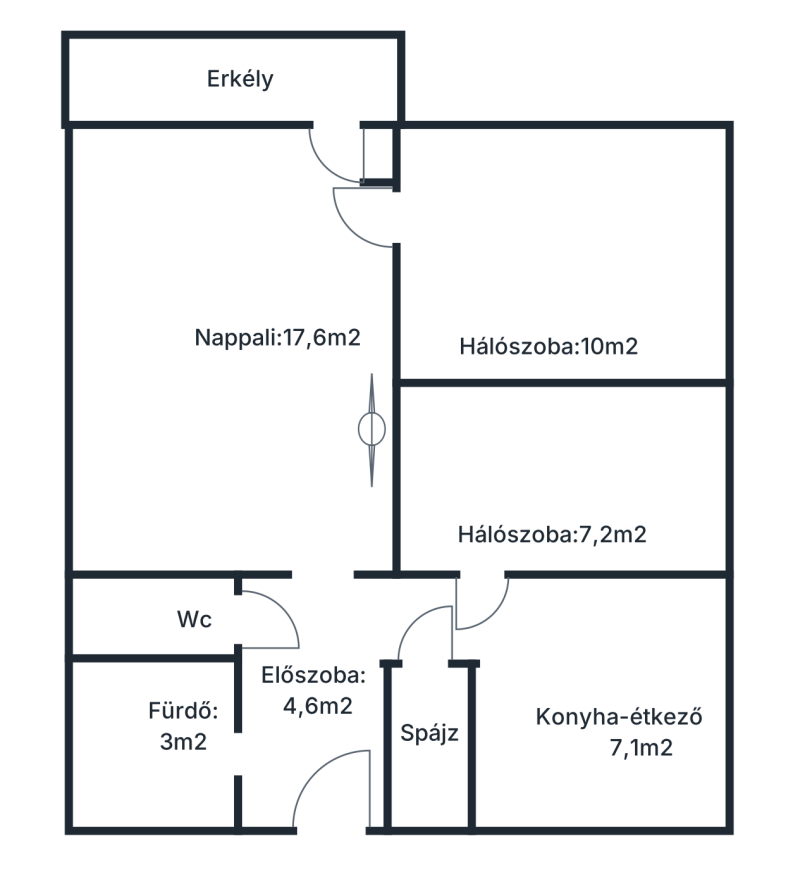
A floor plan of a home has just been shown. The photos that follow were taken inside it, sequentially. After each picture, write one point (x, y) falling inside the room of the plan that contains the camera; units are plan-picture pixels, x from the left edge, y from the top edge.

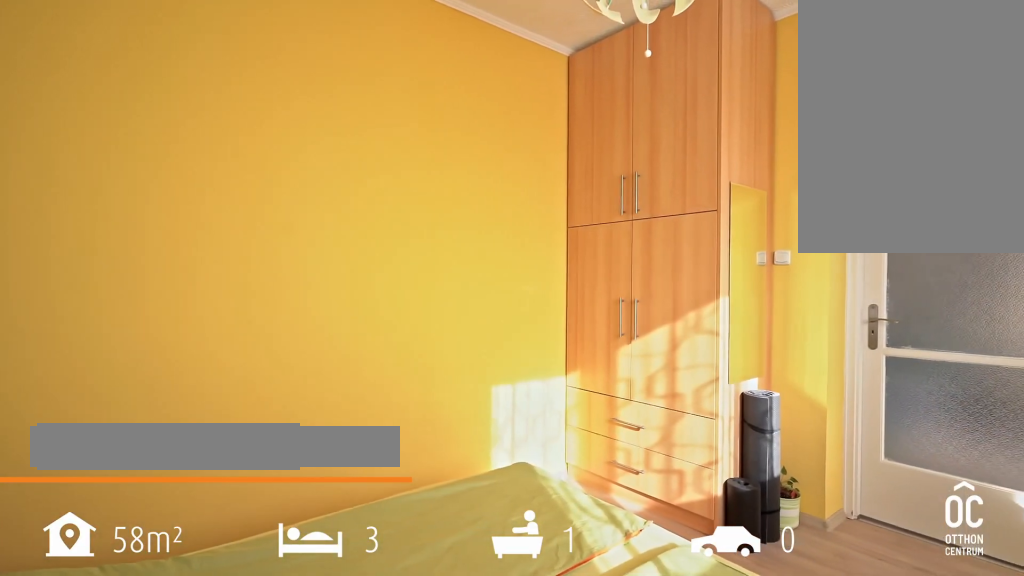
(554, 254)
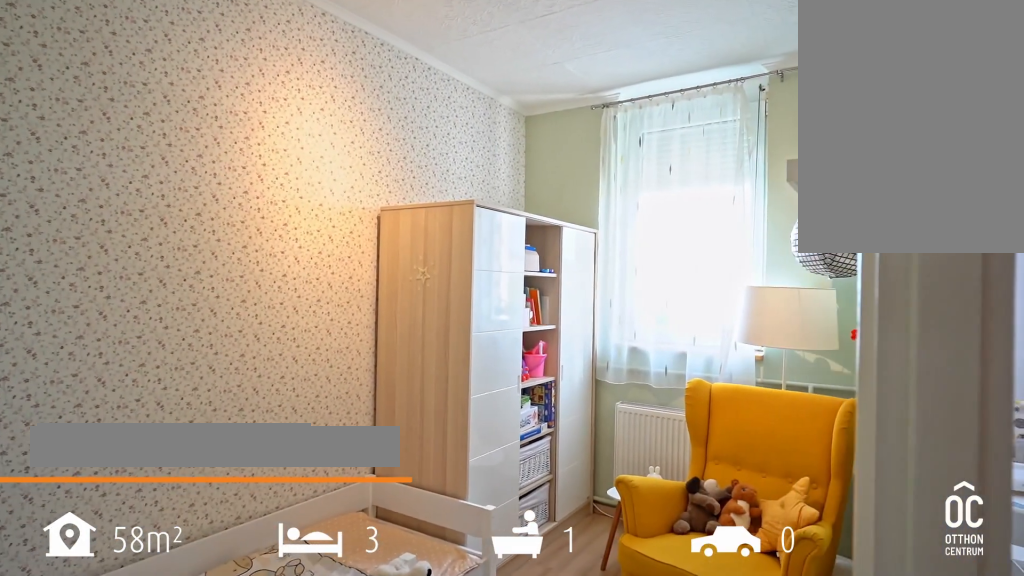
(561, 478)
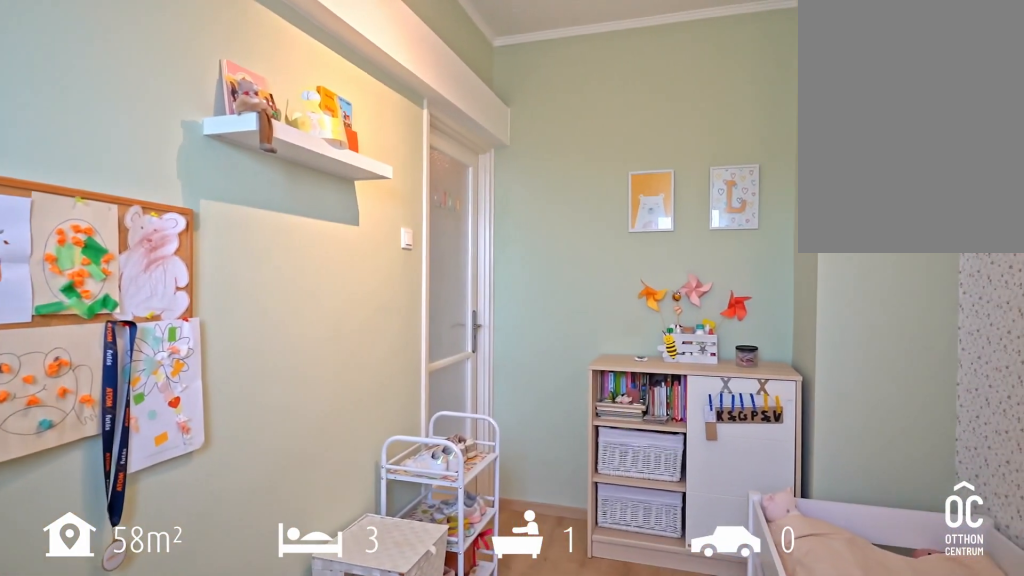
(561, 478)
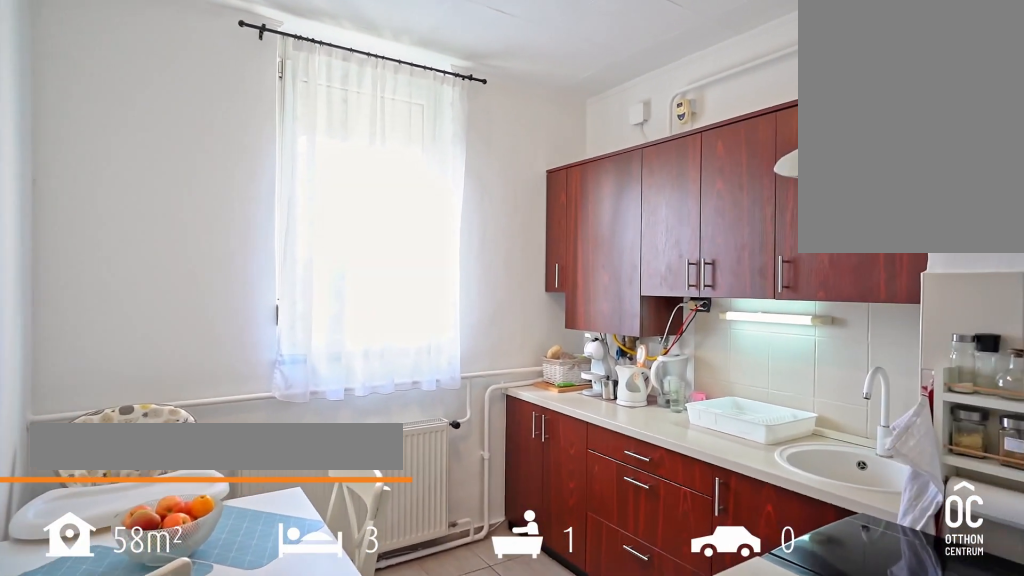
(594, 700)
